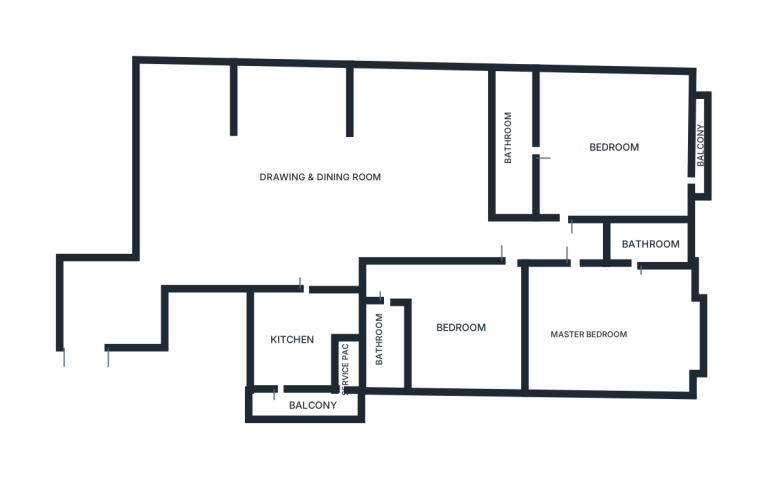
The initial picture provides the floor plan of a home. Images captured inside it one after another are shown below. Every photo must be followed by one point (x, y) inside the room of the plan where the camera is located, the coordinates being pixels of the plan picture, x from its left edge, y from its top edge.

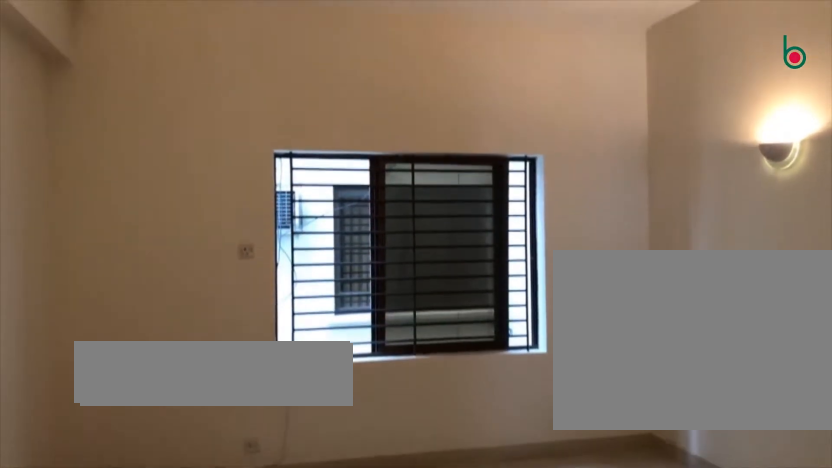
(457, 308)
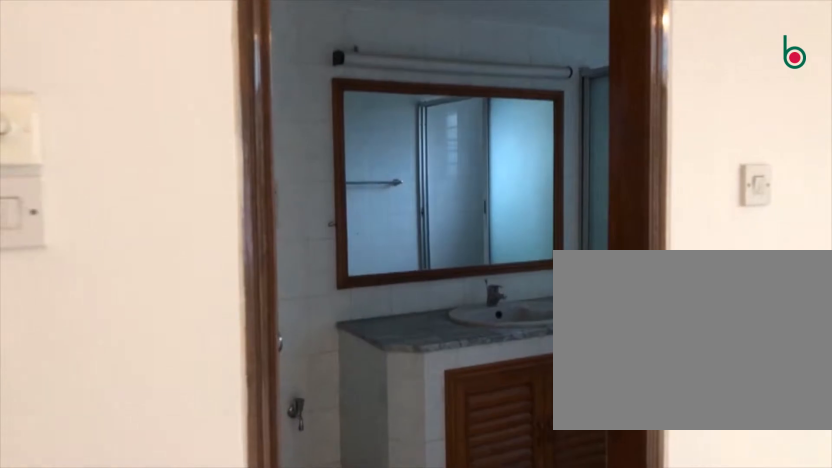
(635, 259)
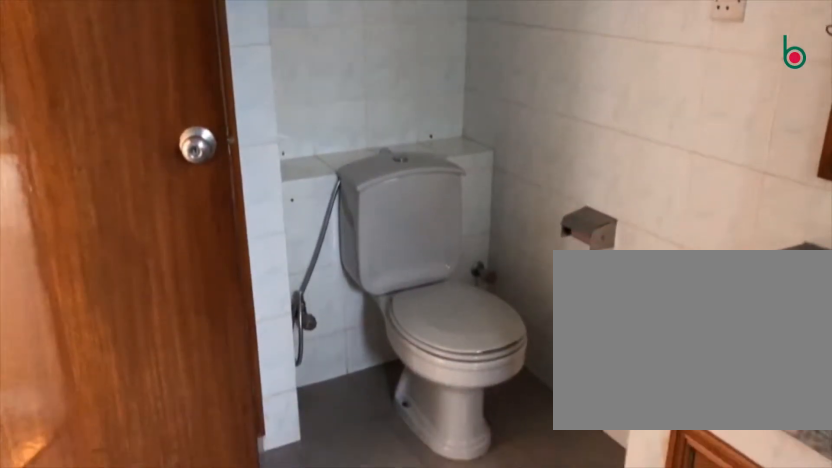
(648, 250)
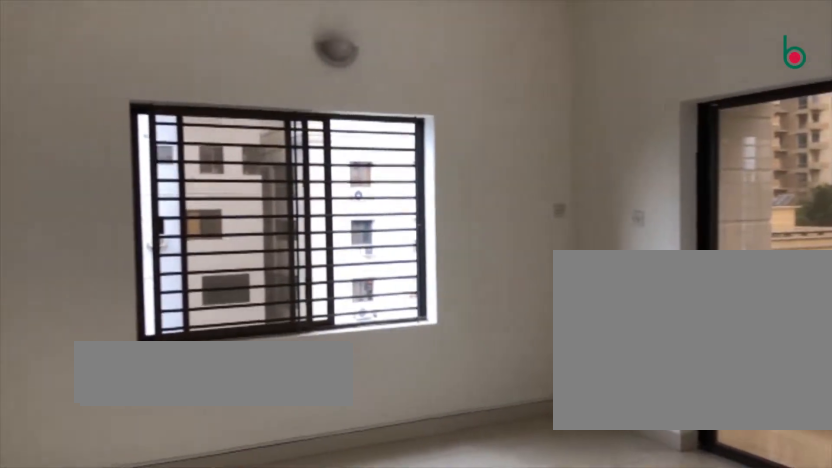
(597, 174)
